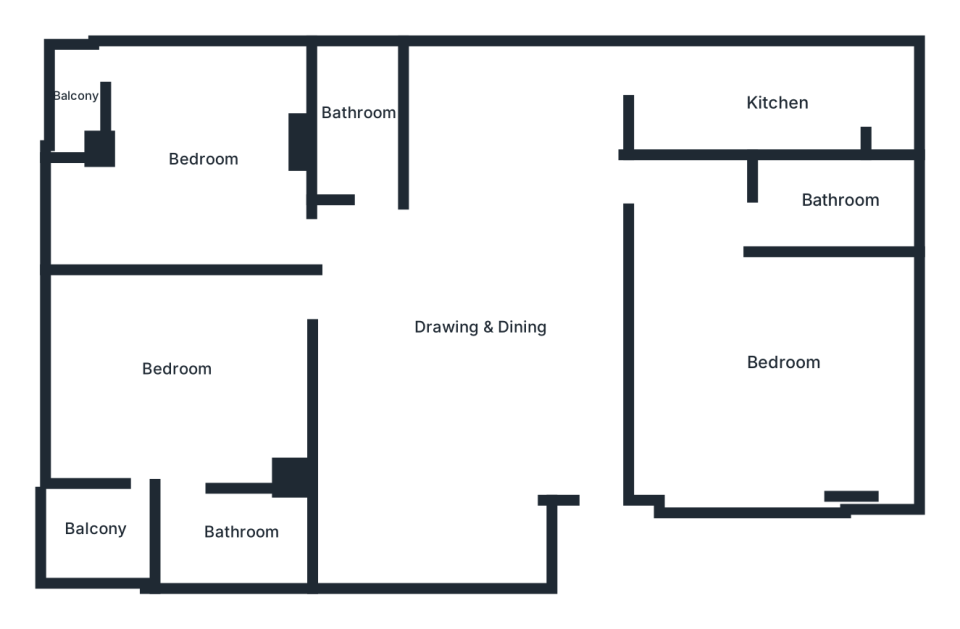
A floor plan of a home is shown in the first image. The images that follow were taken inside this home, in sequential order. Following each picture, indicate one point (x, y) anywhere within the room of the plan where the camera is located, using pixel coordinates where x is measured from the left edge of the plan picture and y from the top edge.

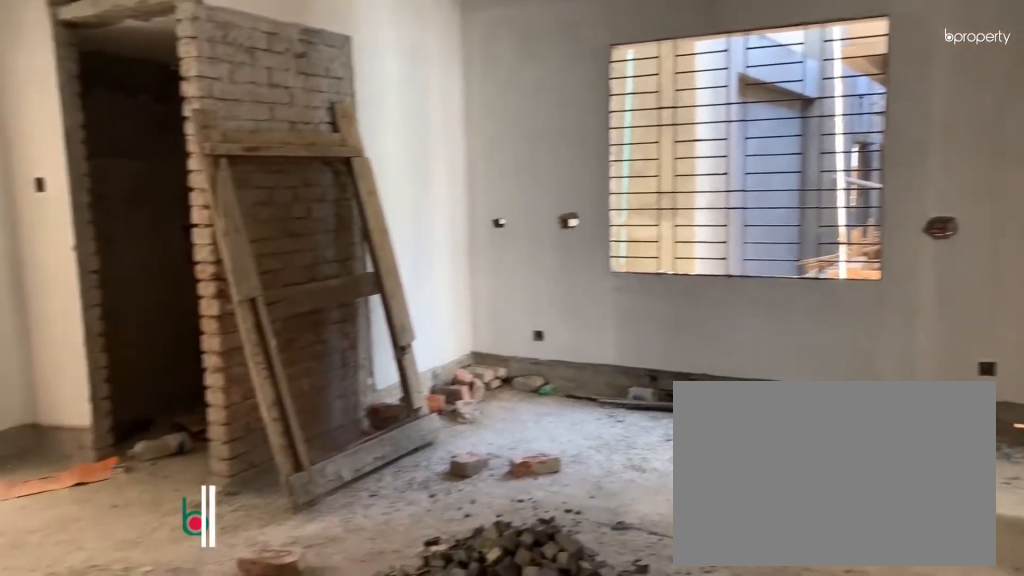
(483, 326)
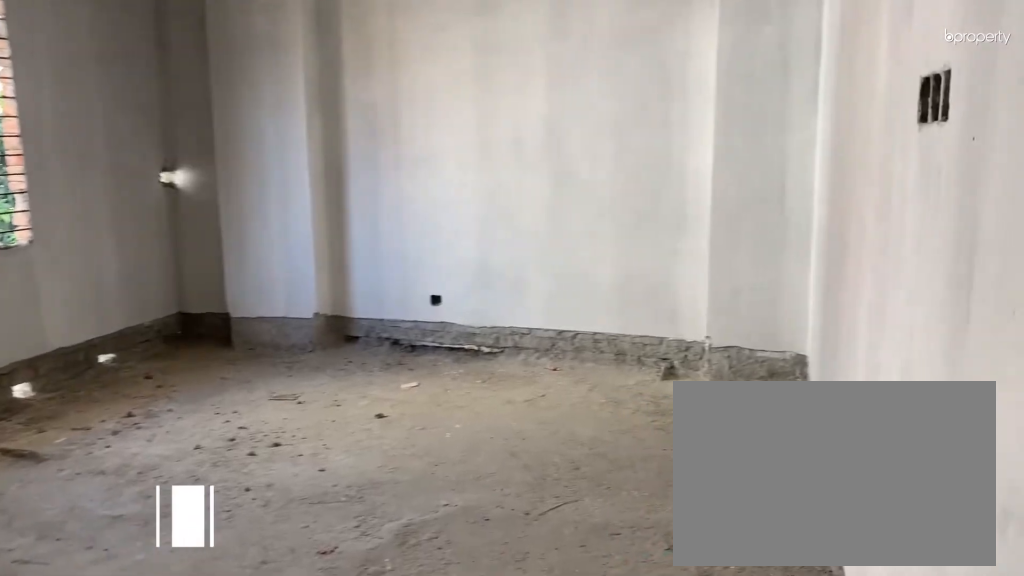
(783, 361)
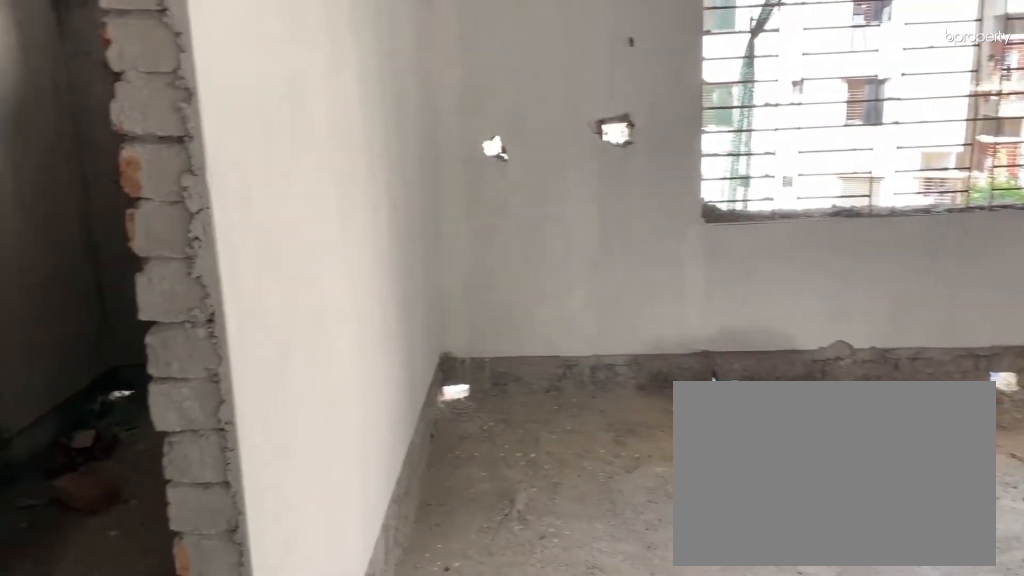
(783, 361)
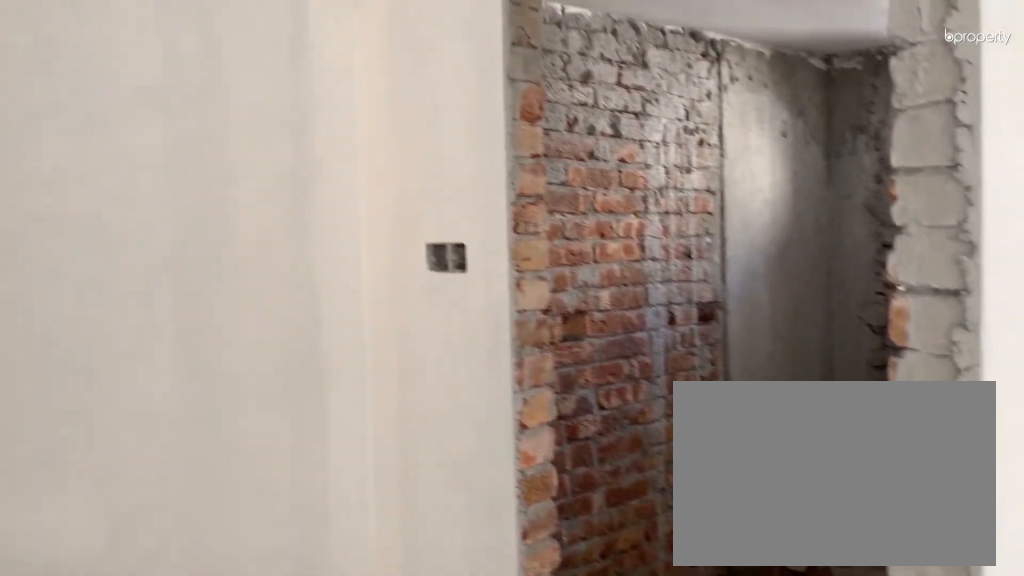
(783, 361)
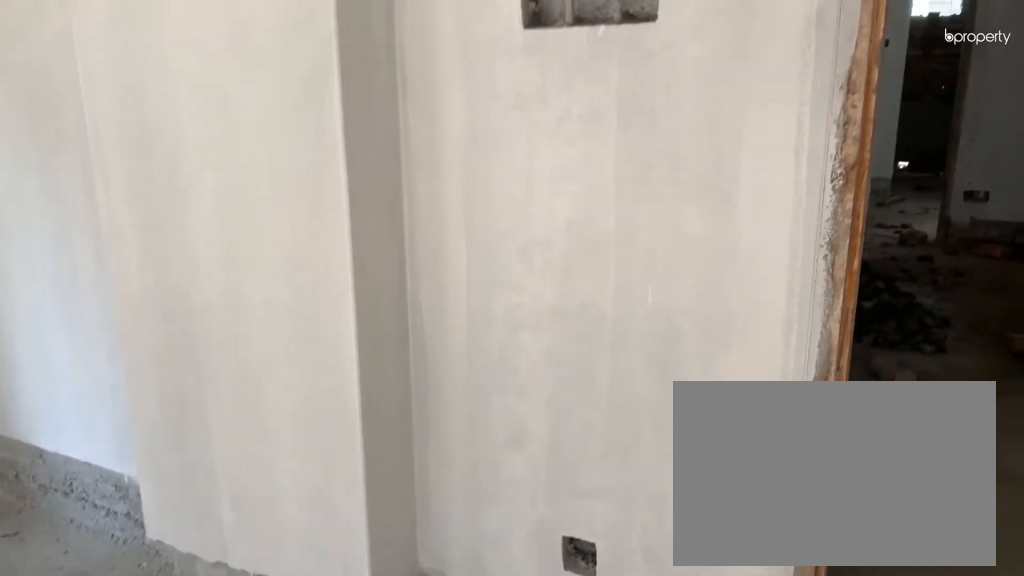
(205, 156)
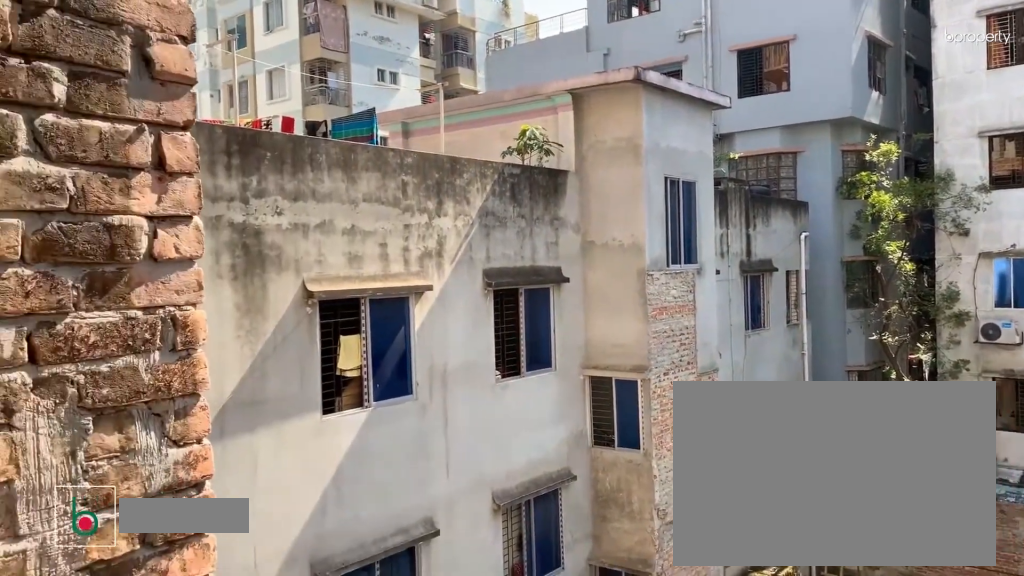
(74, 95)
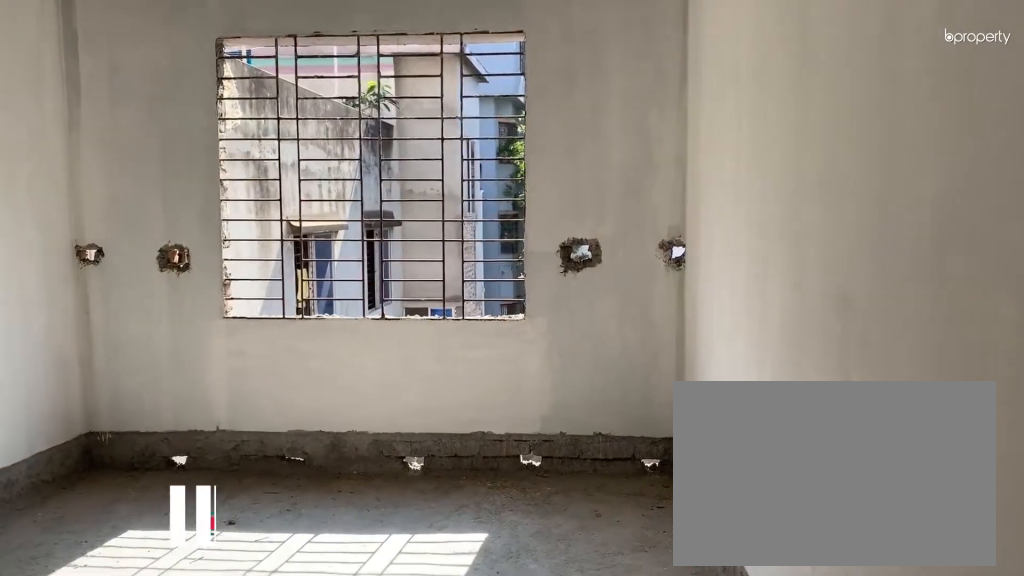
(183, 369)
